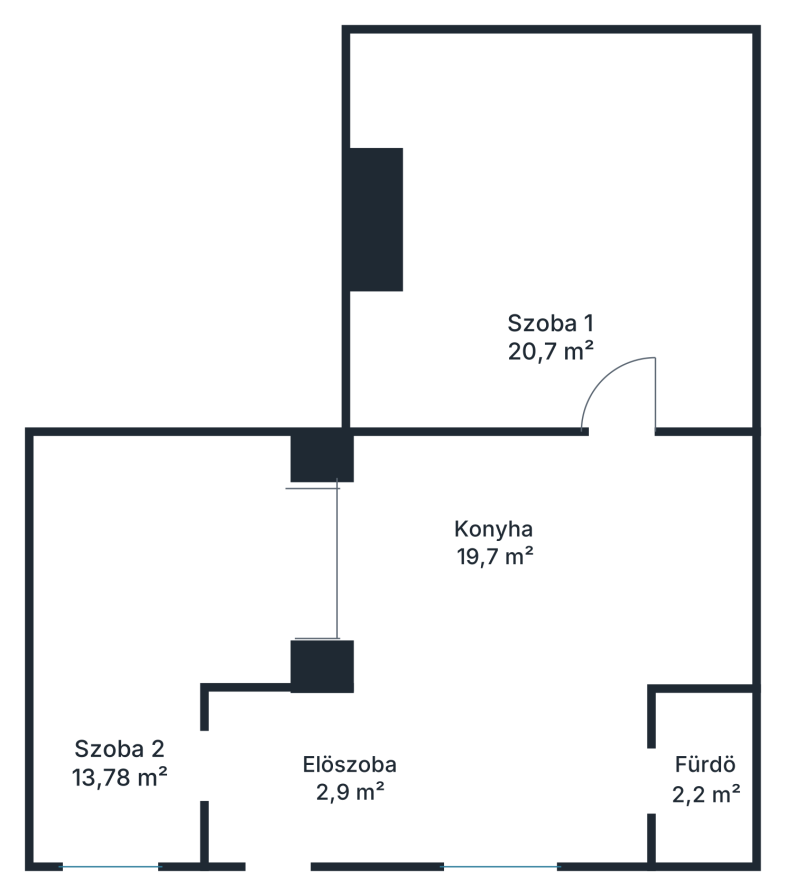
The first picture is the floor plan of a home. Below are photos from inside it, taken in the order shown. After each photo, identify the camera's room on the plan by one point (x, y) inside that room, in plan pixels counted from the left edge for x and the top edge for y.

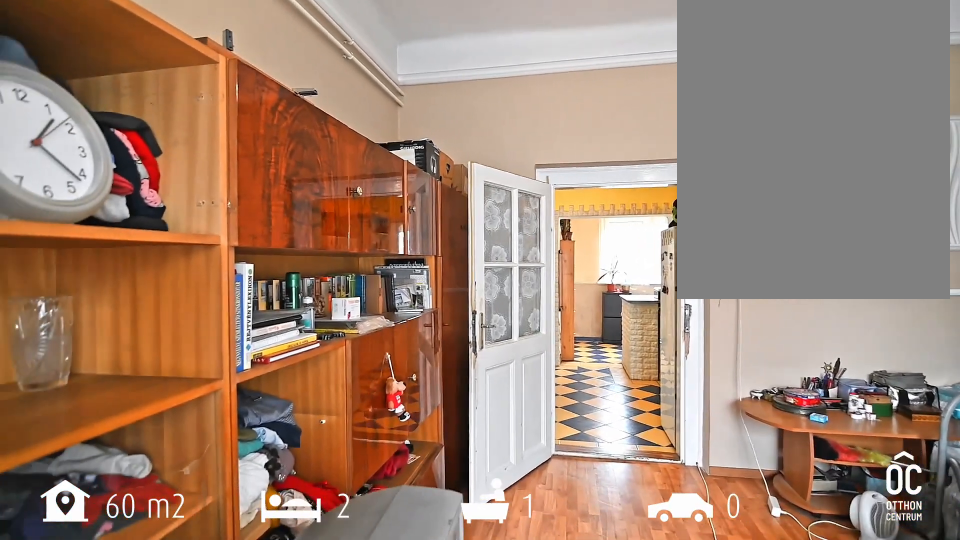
(561, 238)
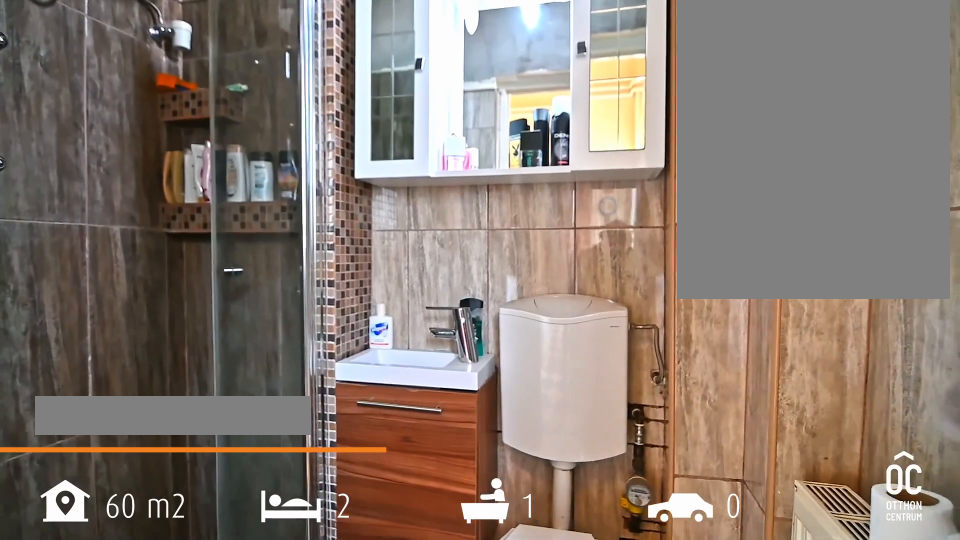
(703, 777)
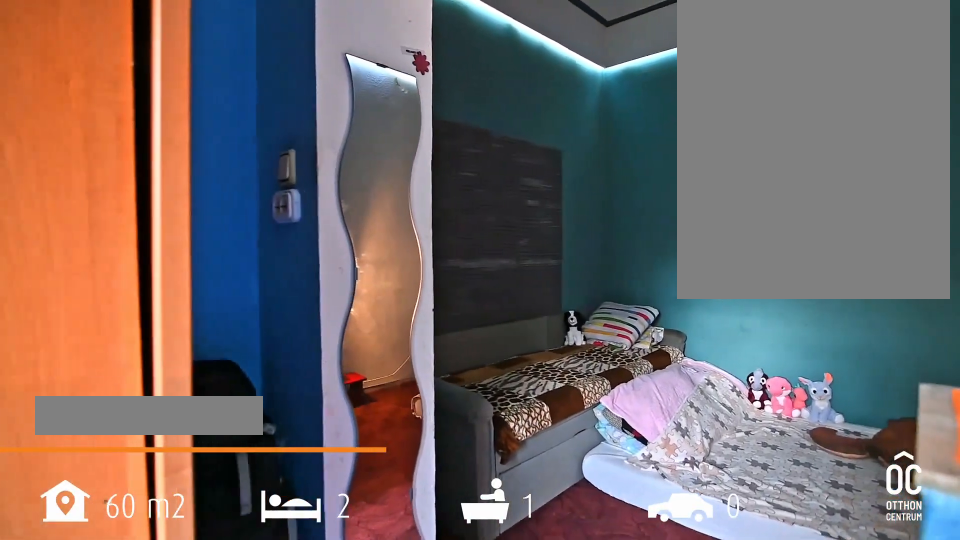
(130, 680)
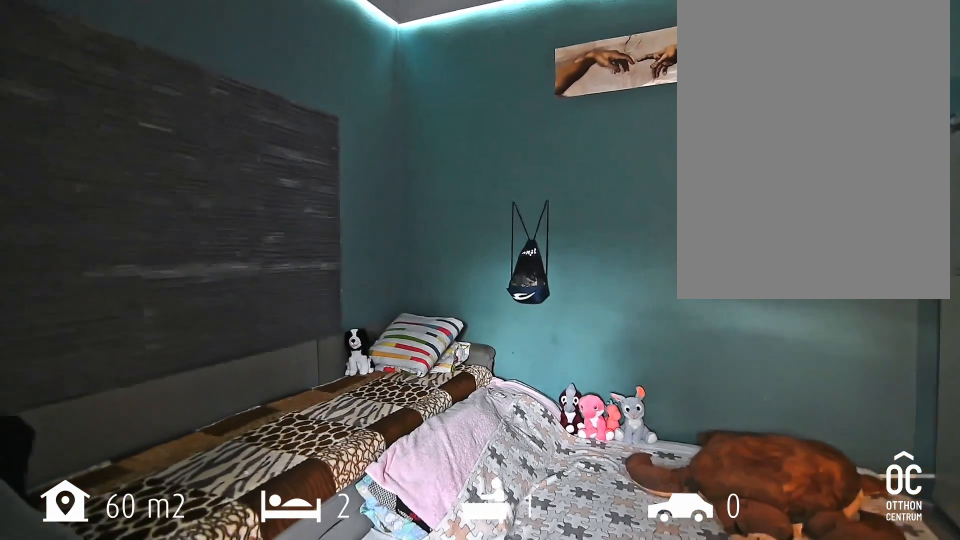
(130, 680)
